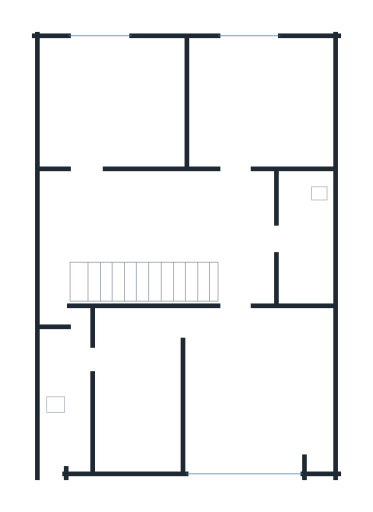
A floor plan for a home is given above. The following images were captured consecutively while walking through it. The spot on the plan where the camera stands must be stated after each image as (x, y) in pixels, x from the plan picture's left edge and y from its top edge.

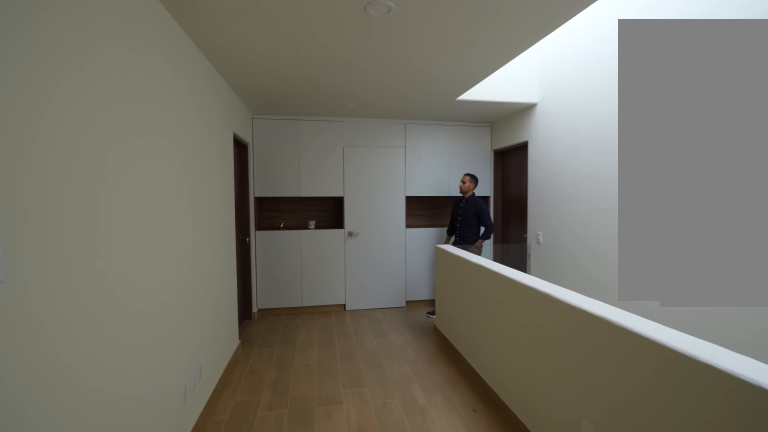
(64, 209)
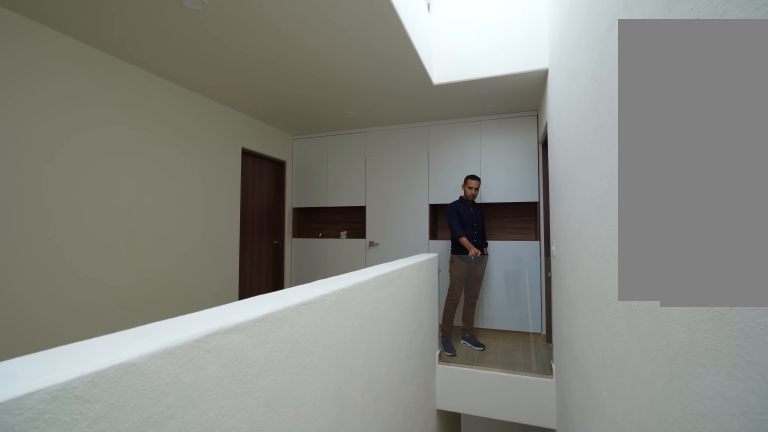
(69, 266)
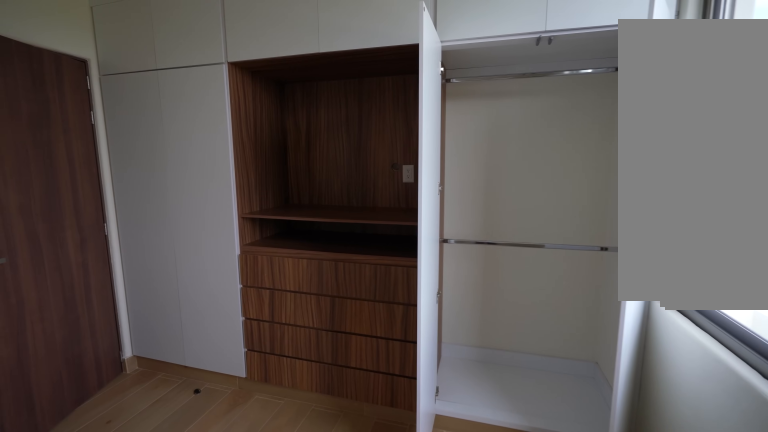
(301, 64)
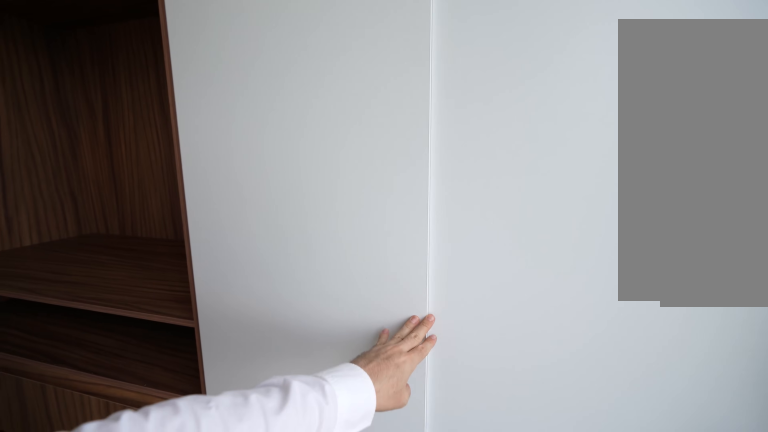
(294, 67)
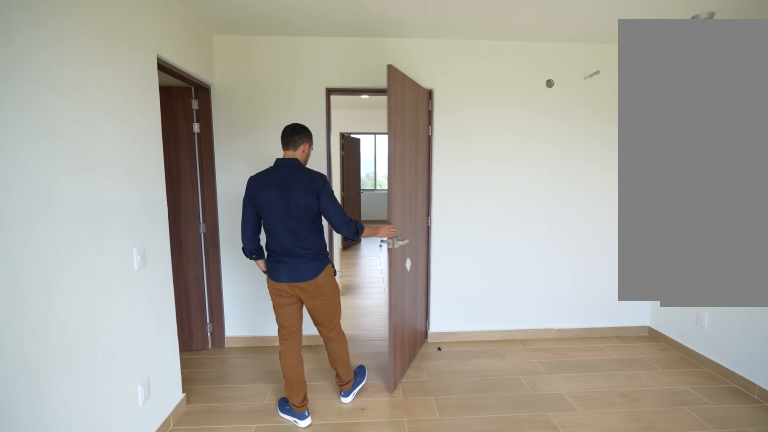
(201, 454)
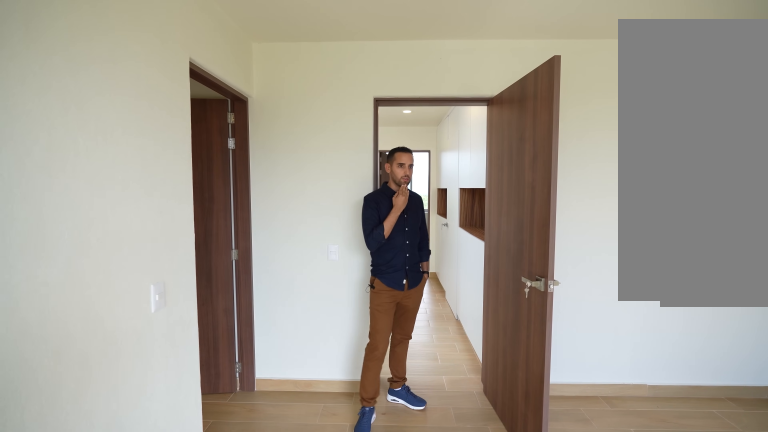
(227, 459)
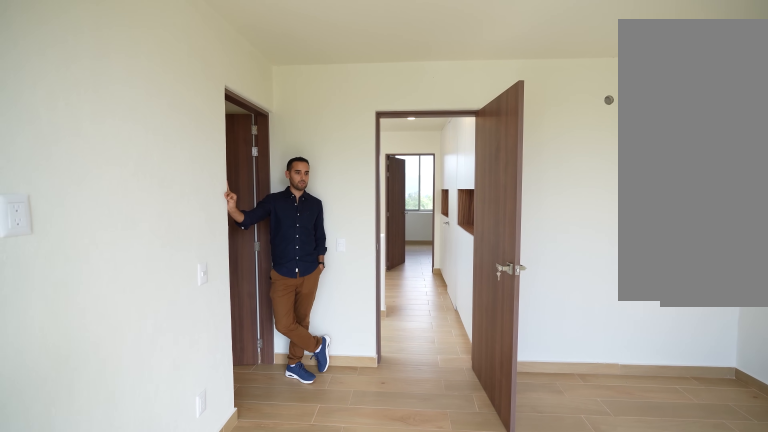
(230, 459)
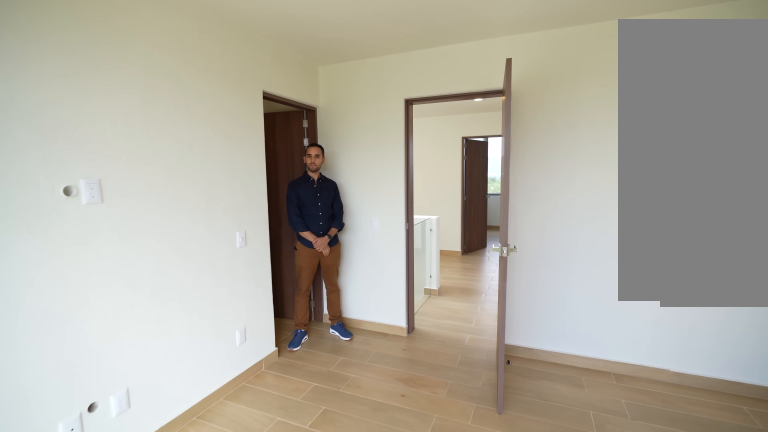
(235, 416)
